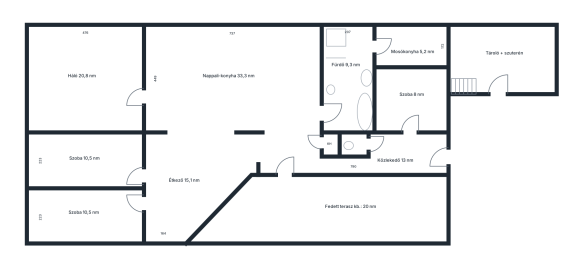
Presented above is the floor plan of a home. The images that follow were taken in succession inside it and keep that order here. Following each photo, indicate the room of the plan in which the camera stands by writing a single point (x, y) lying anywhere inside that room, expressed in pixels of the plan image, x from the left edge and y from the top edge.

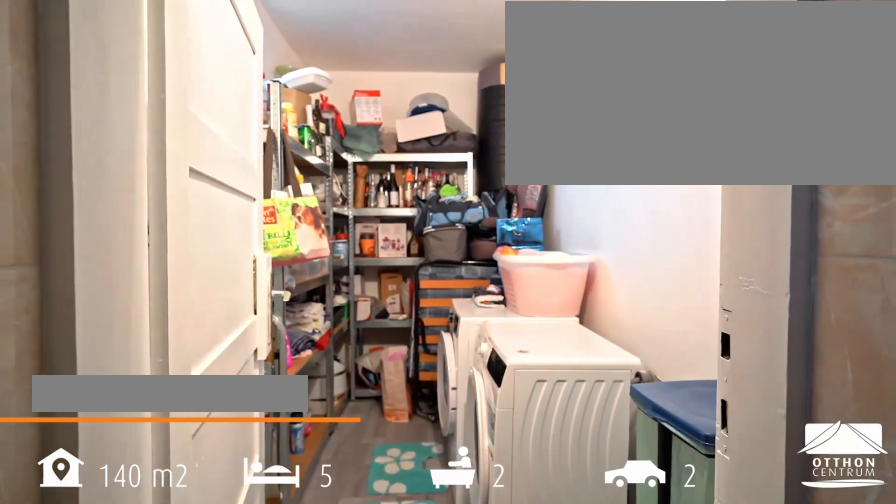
(411, 46)
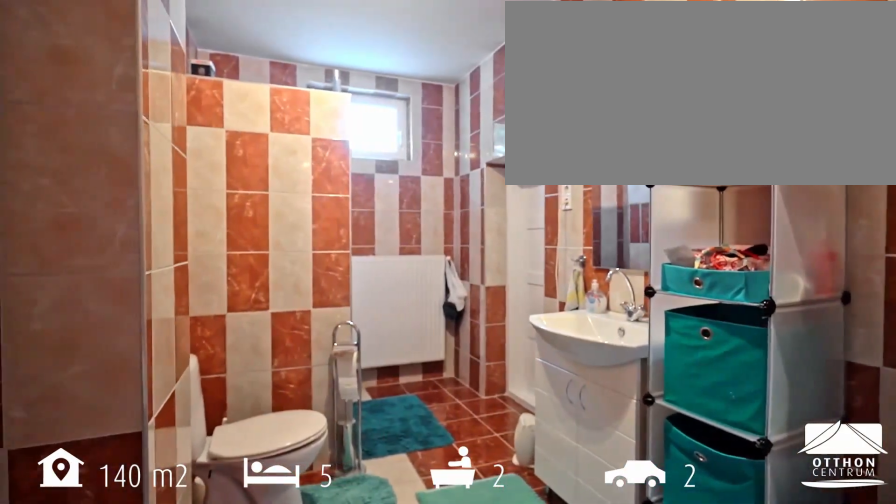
(348, 80)
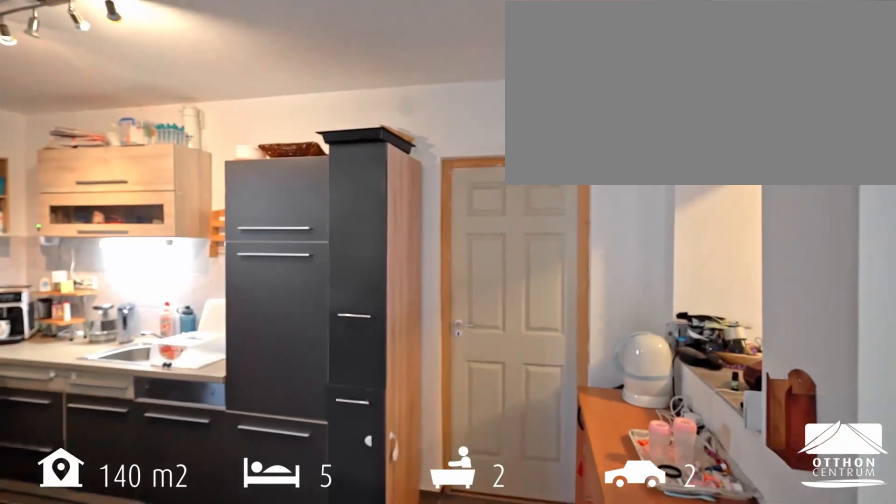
(288, 112)
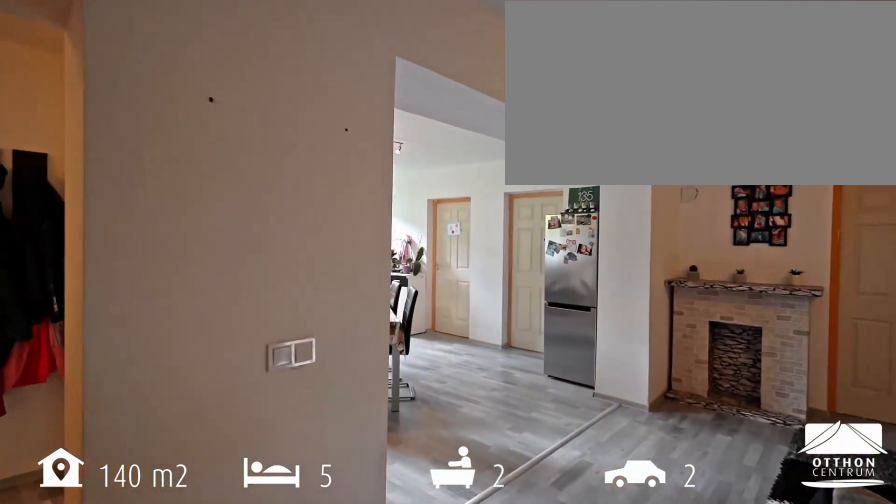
(288, 112)
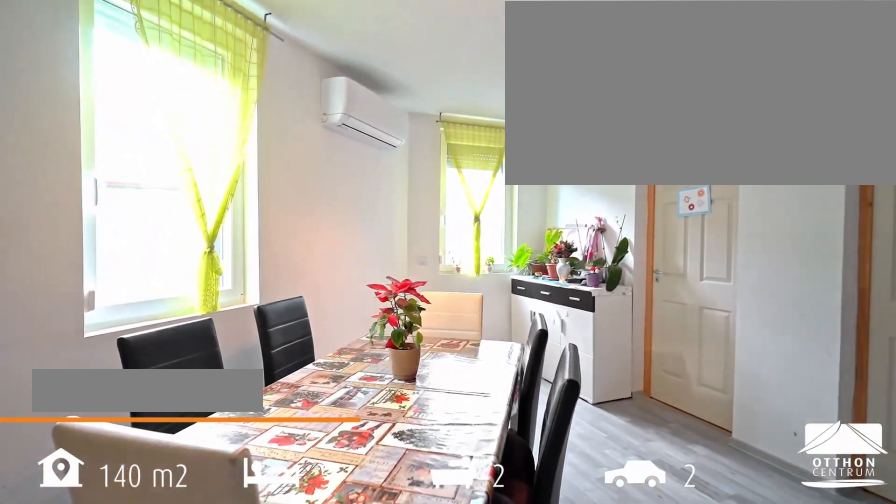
(185, 180)
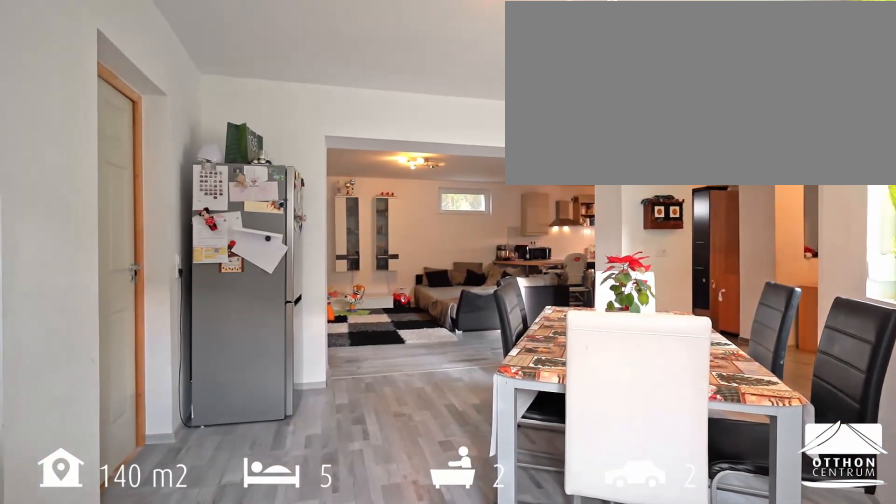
(185, 180)
